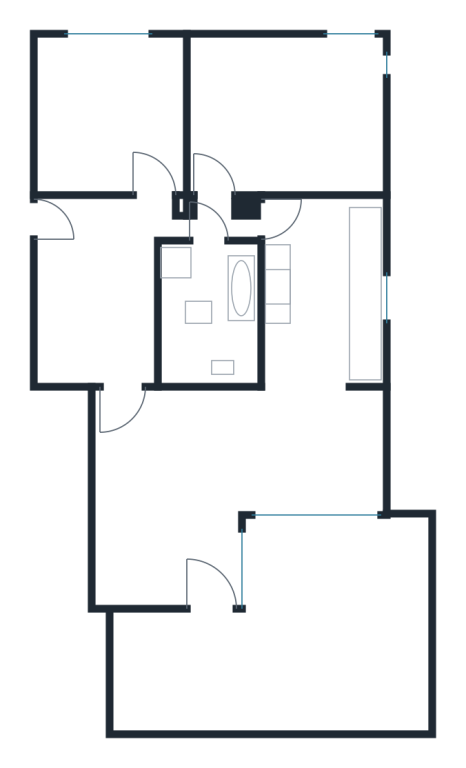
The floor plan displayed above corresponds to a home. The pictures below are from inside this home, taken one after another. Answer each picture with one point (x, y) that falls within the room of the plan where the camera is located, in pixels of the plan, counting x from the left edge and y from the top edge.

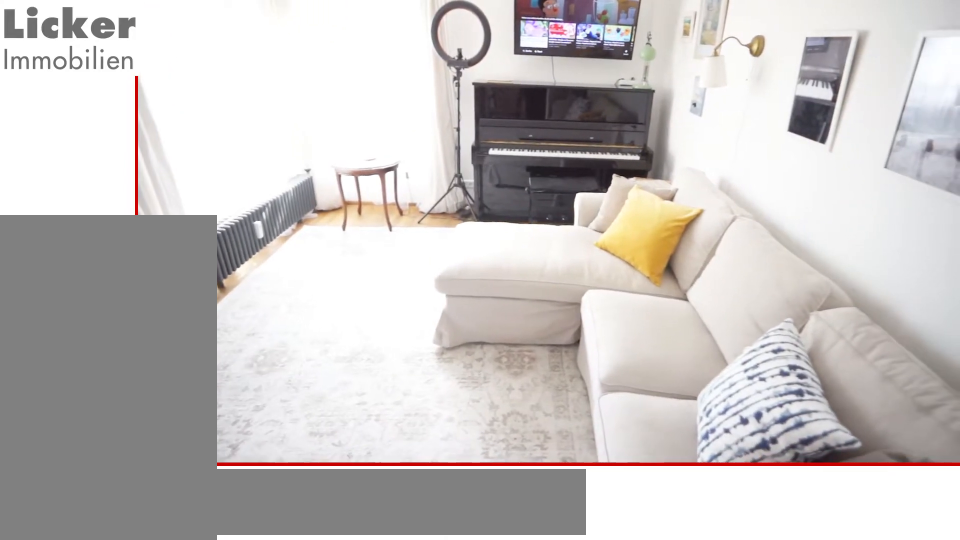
(232, 501)
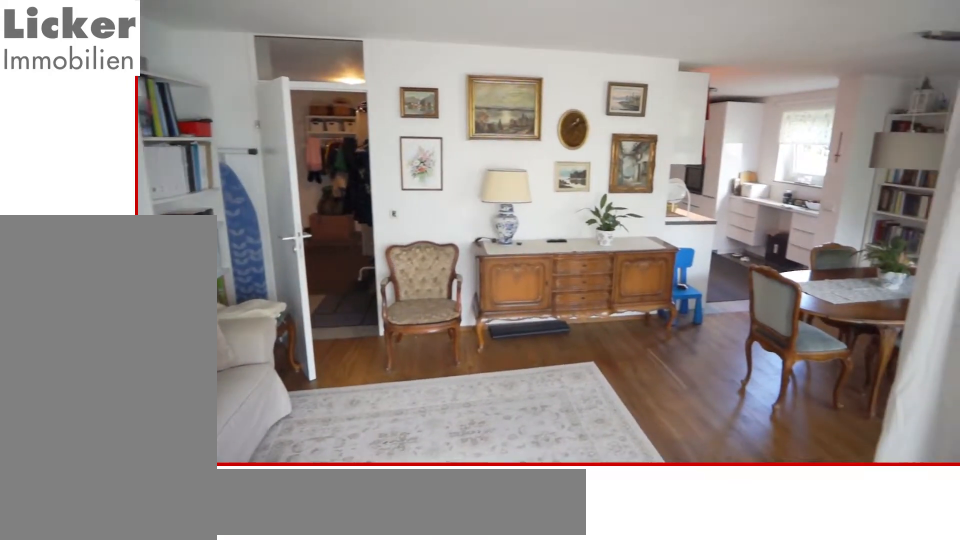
(232, 501)
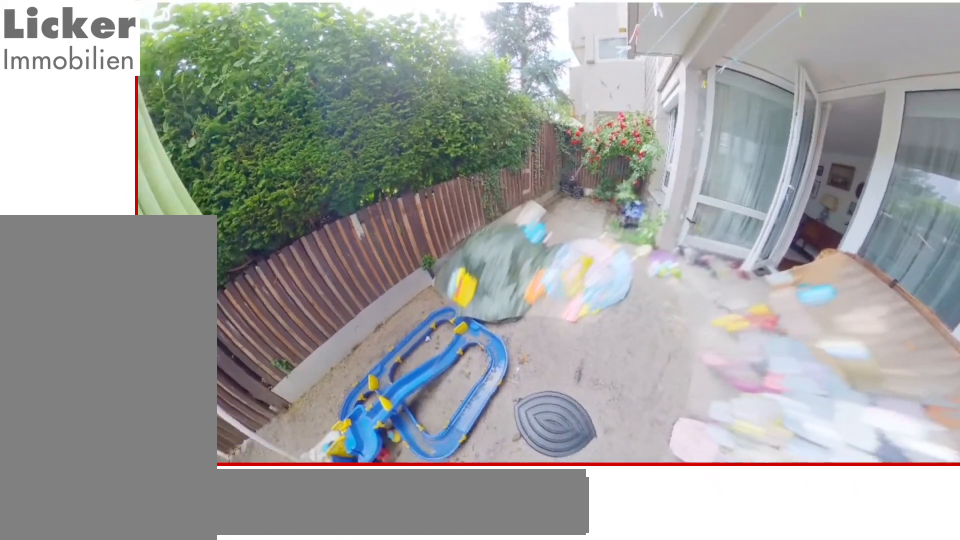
(261, 626)
